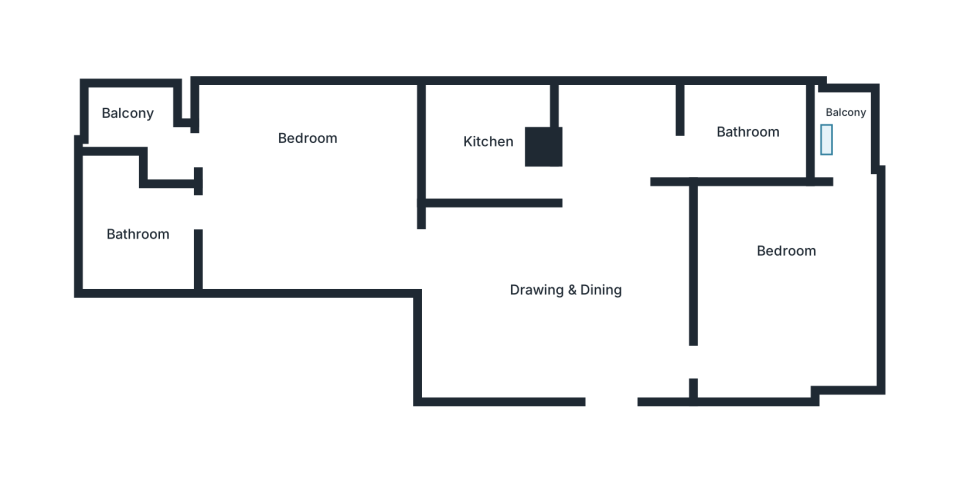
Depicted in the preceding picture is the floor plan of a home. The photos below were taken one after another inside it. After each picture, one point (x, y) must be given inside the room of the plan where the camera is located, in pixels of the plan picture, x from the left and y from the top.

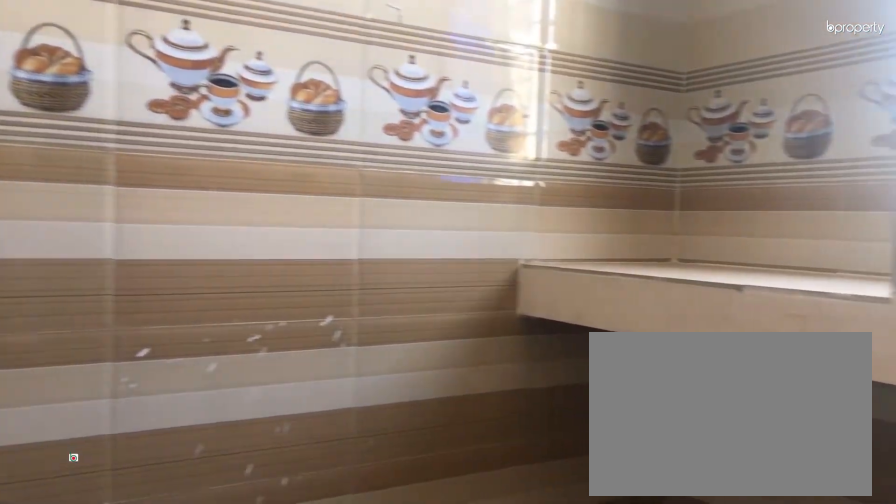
(486, 141)
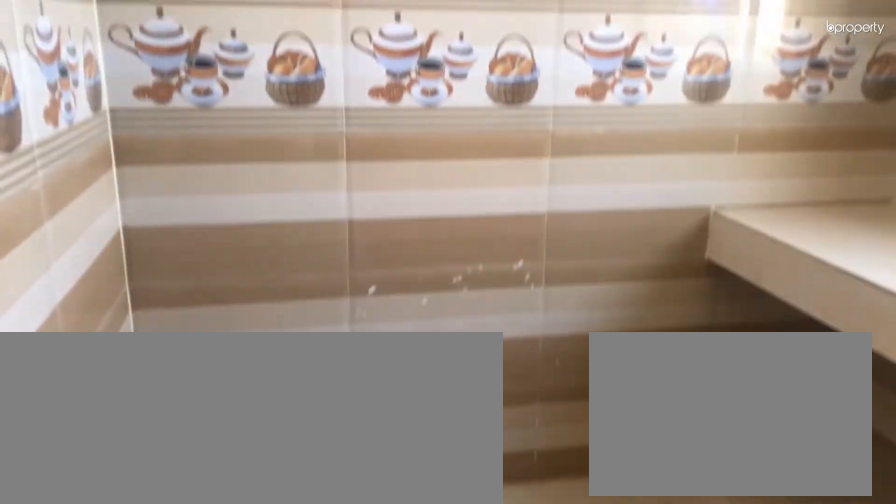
(486, 141)
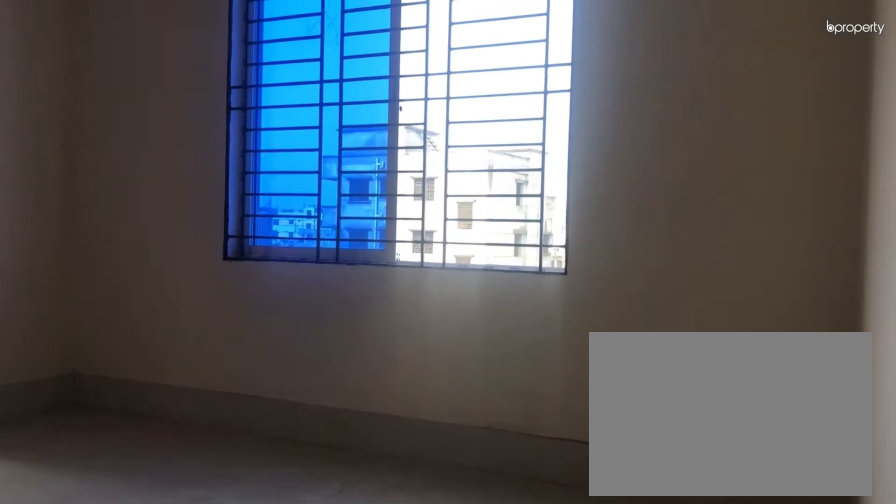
(299, 187)
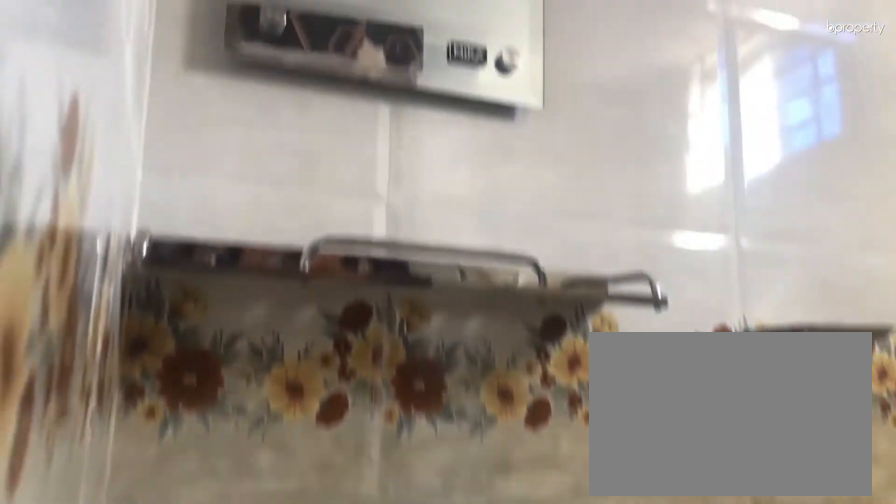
(134, 233)
